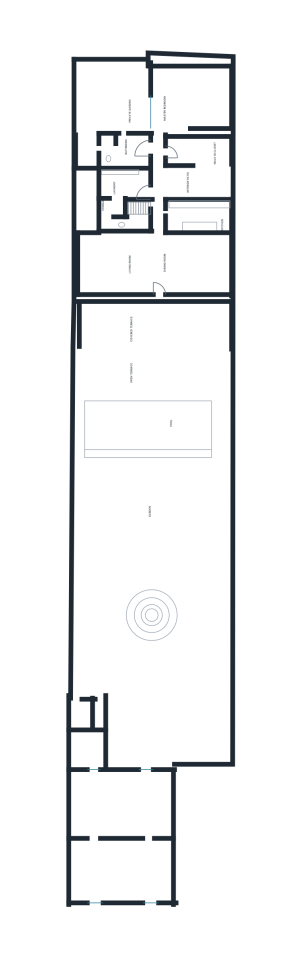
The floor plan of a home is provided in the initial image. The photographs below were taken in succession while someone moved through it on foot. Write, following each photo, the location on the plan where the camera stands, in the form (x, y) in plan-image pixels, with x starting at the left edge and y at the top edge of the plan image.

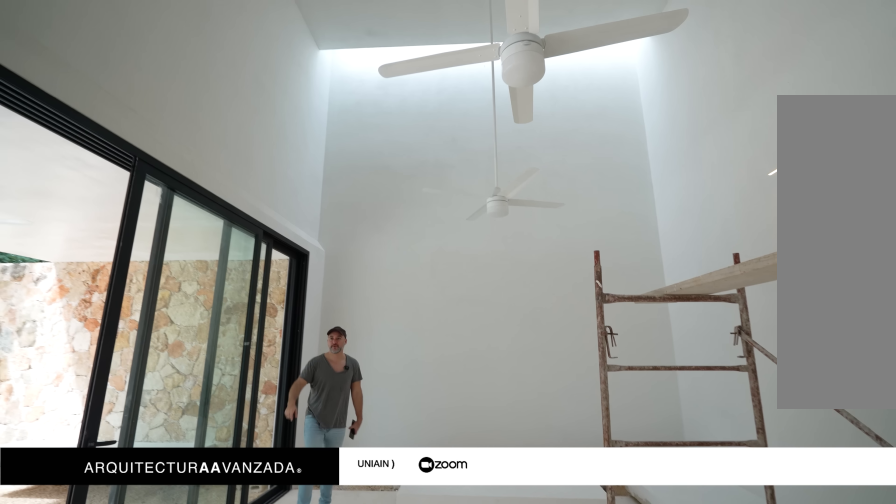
(128, 281)
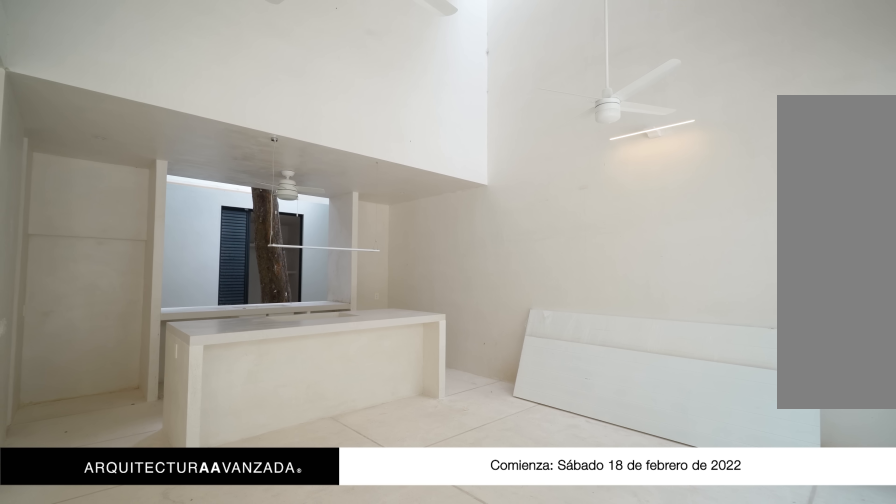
(173, 271)
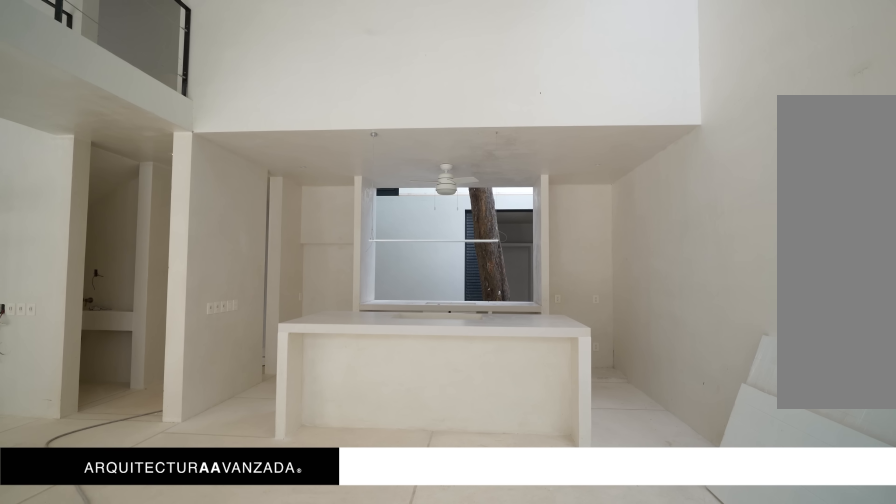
(189, 265)
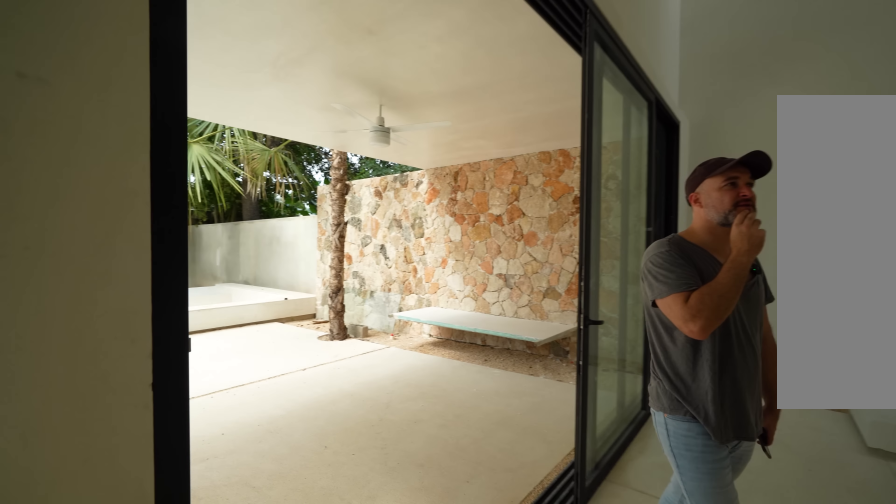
(125, 284)
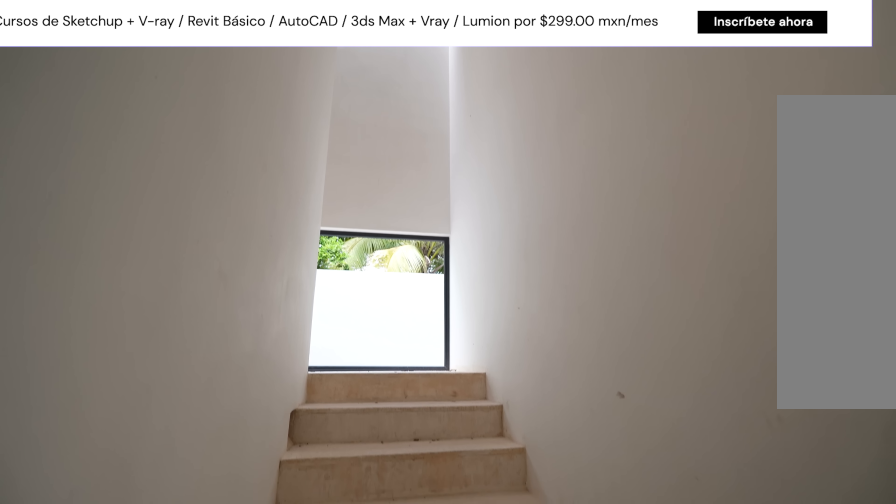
(154, 217)
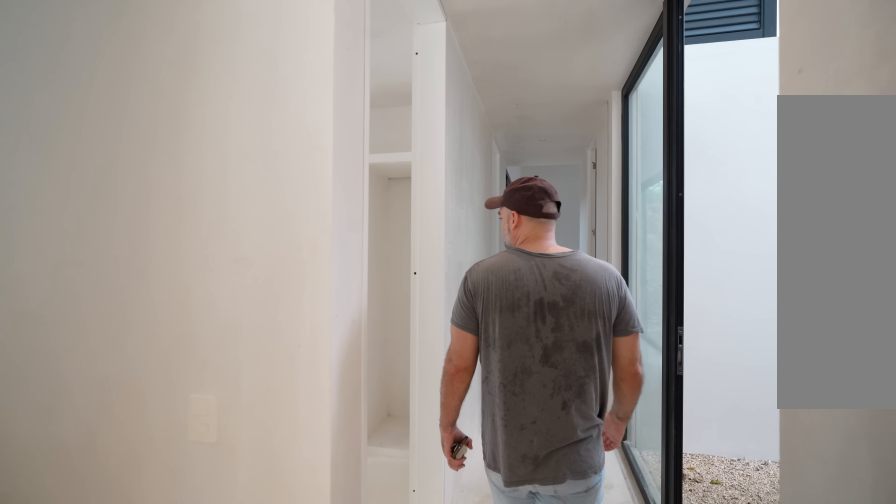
(154, 208)
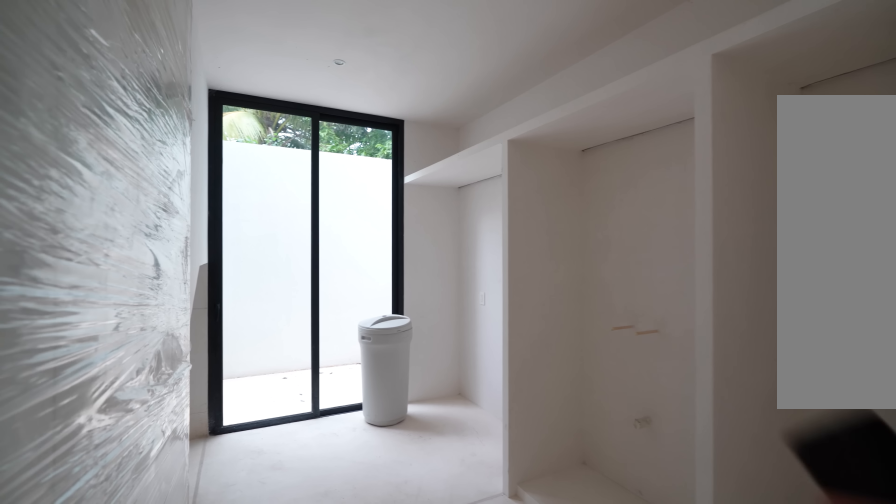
(154, 208)
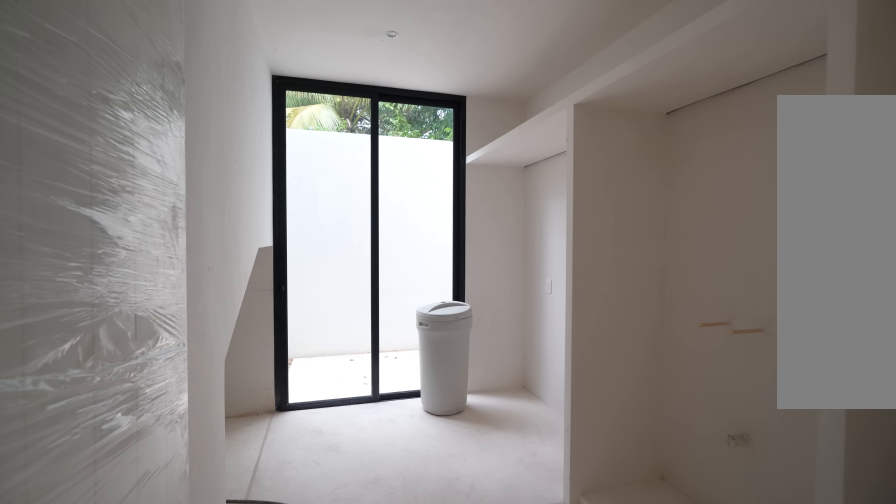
(154, 201)
